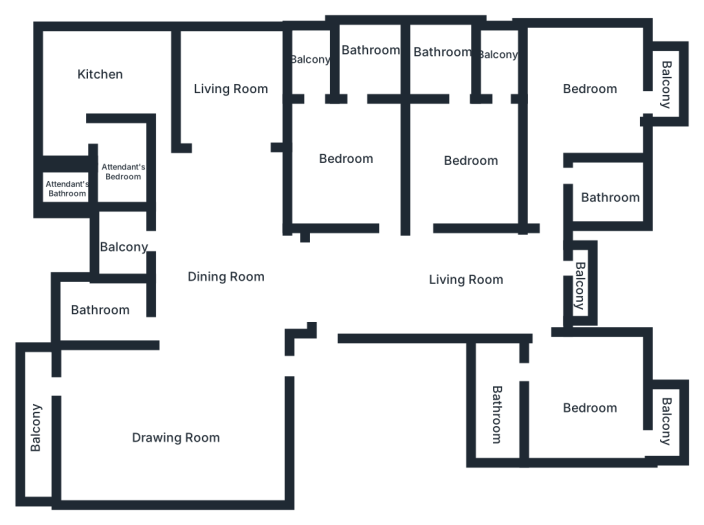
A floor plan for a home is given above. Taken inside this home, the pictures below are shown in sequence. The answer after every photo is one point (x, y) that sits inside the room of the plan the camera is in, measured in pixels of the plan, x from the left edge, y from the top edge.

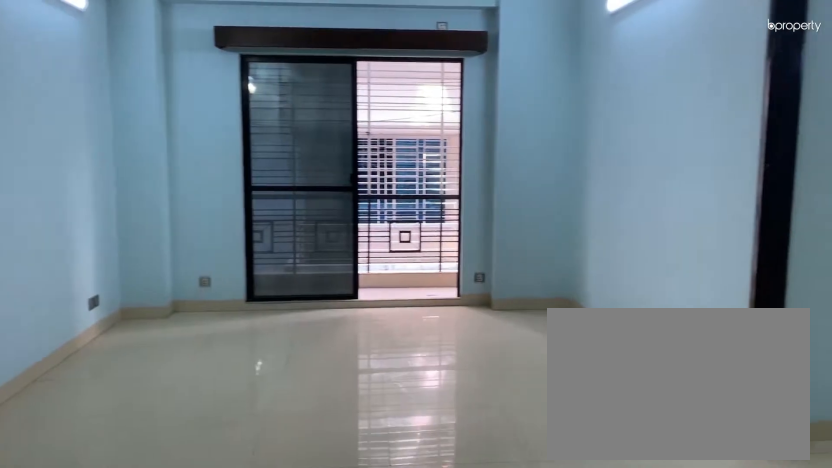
(175, 420)
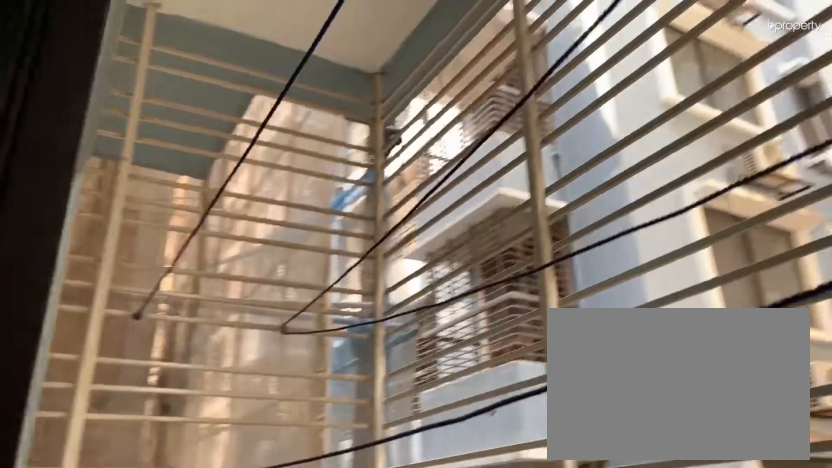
(33, 430)
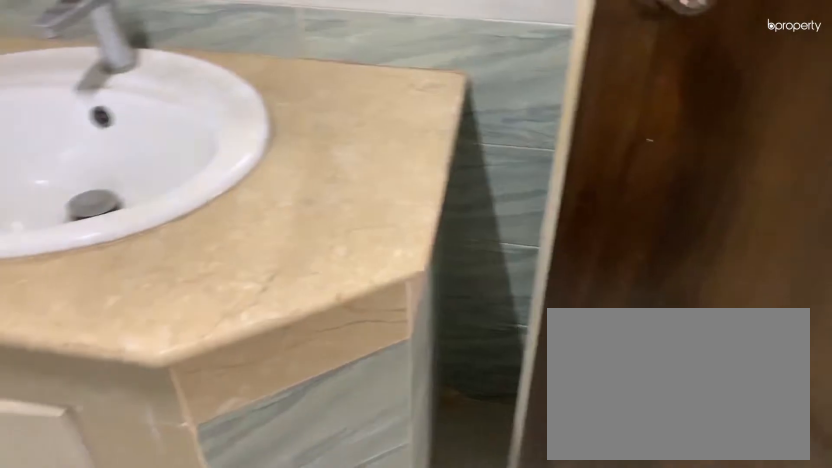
(110, 313)
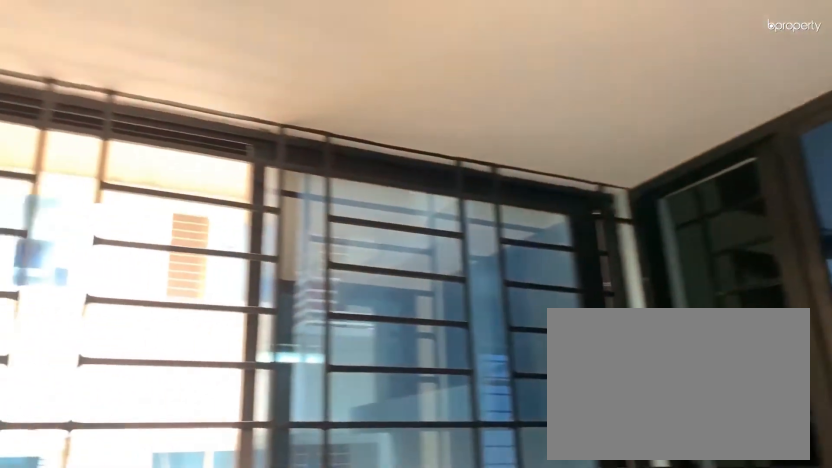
(119, 245)
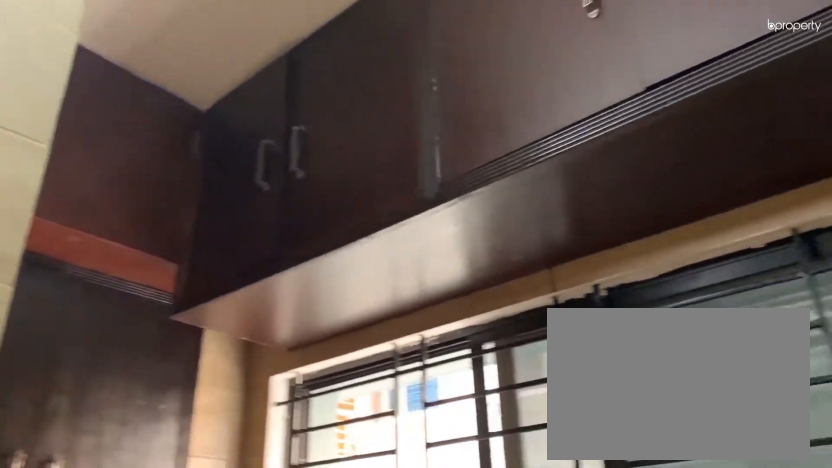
(96, 69)
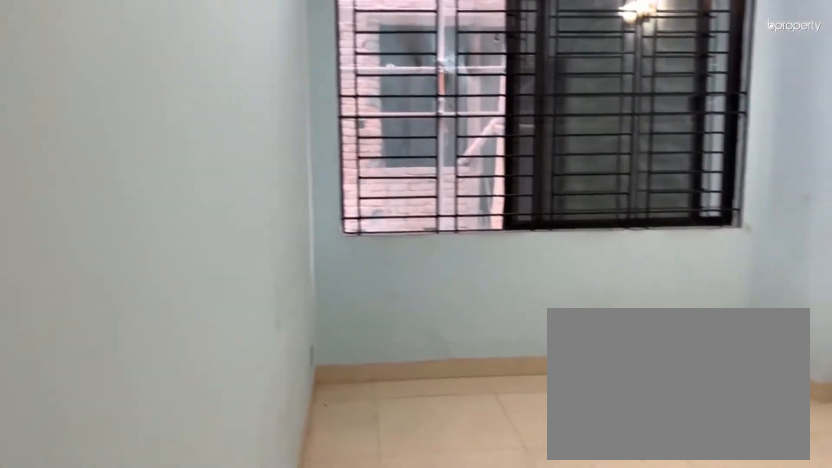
(224, 75)
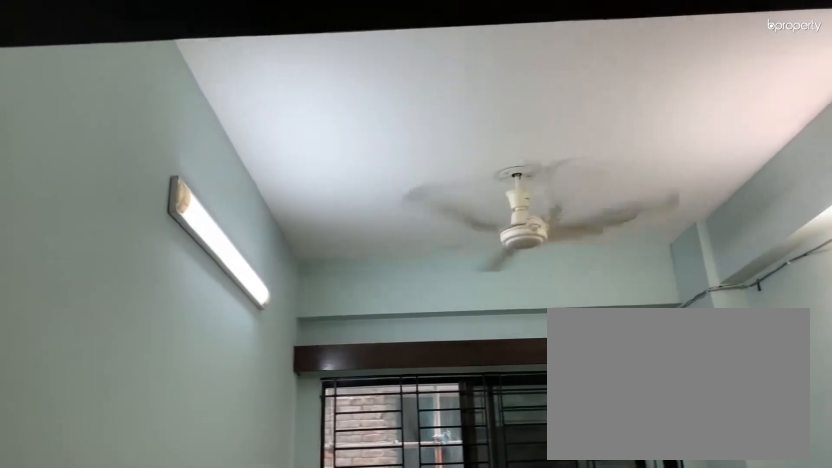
(224, 75)
